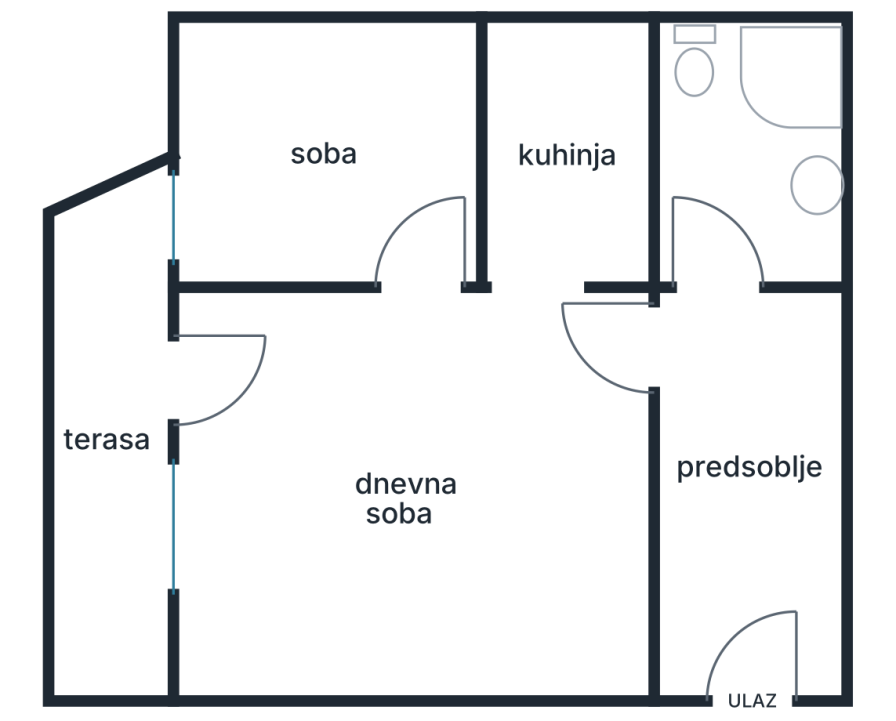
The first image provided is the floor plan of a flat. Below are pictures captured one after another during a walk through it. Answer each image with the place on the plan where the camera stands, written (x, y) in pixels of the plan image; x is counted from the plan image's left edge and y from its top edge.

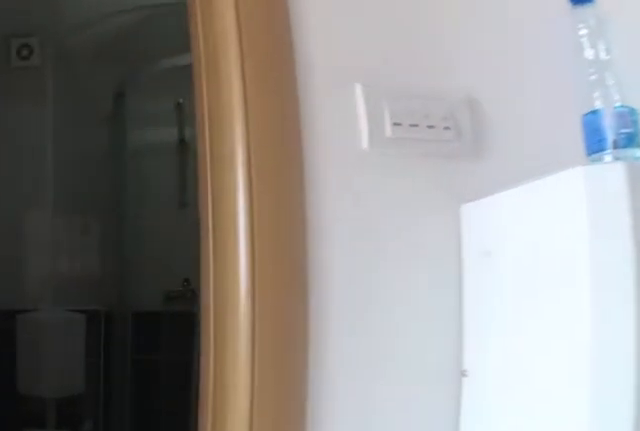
(736, 388)
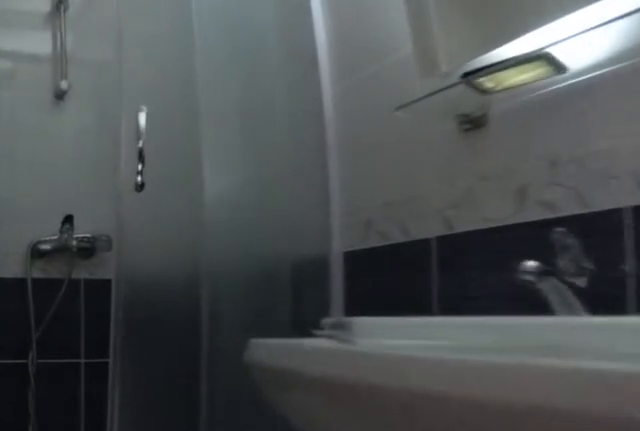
(735, 228)
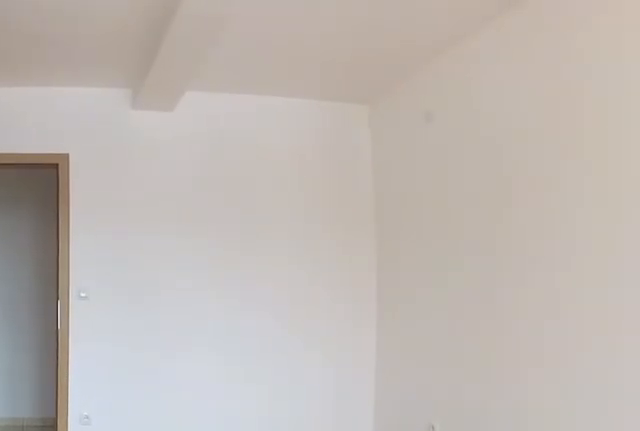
(174, 372)
